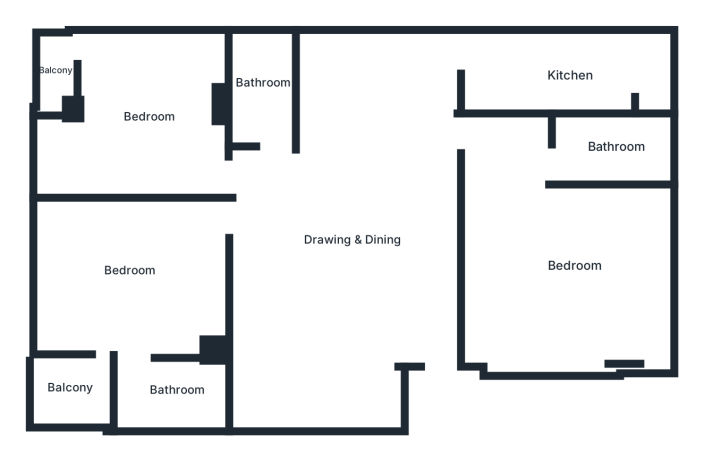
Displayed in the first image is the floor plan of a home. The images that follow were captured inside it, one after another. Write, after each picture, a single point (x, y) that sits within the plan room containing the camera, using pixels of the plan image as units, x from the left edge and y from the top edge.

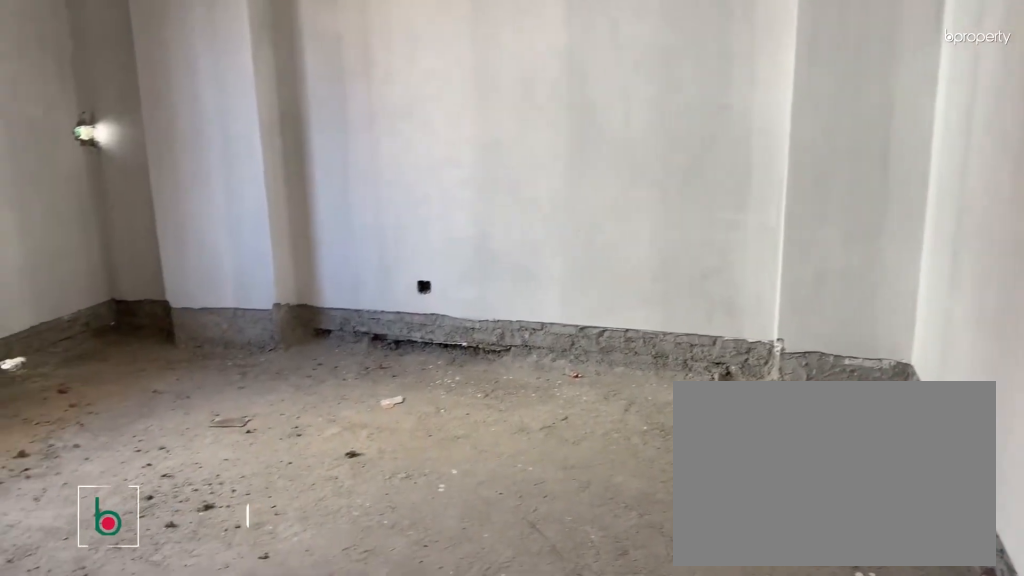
(574, 264)
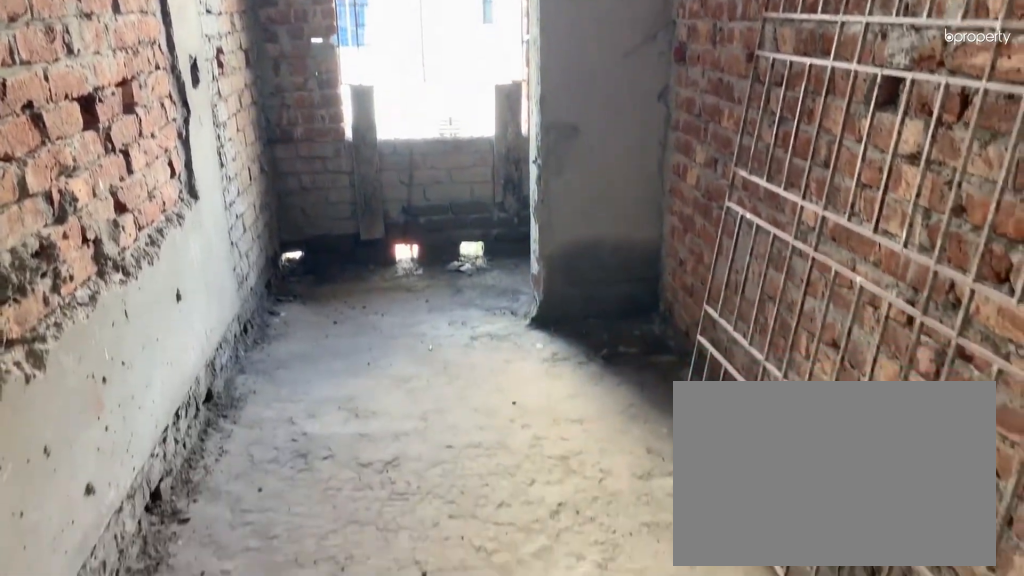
(564, 76)
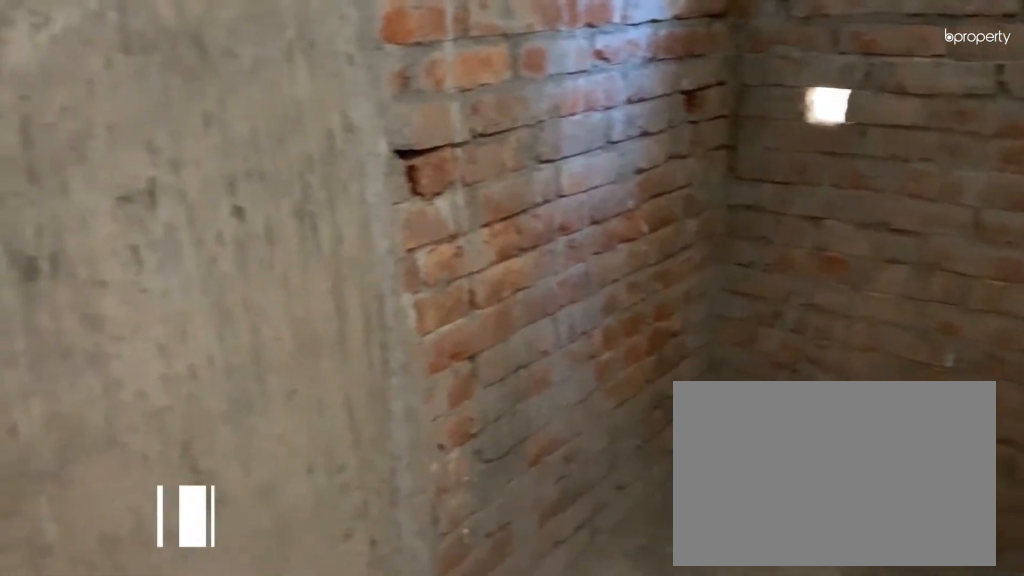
(261, 76)
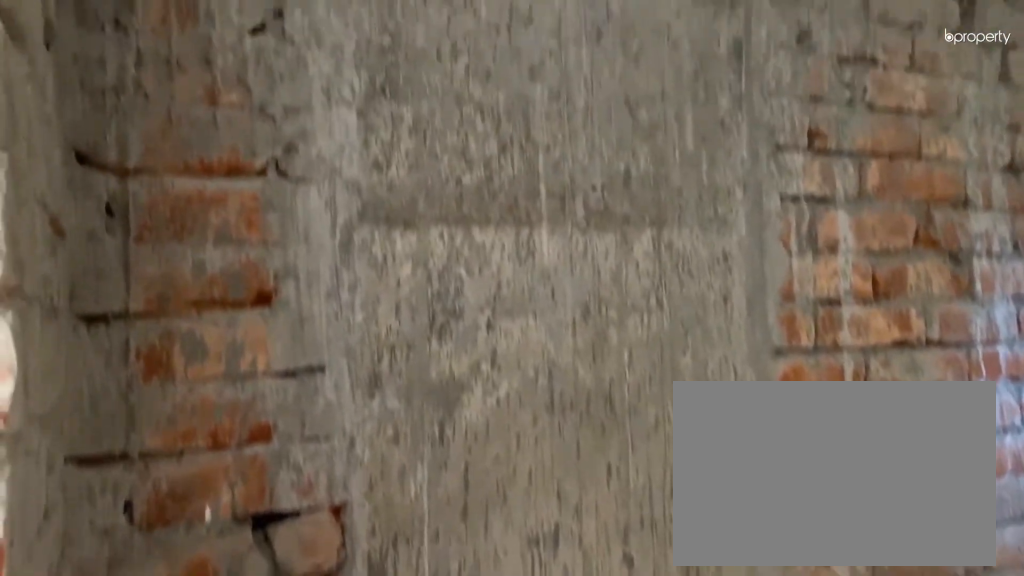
(261, 76)
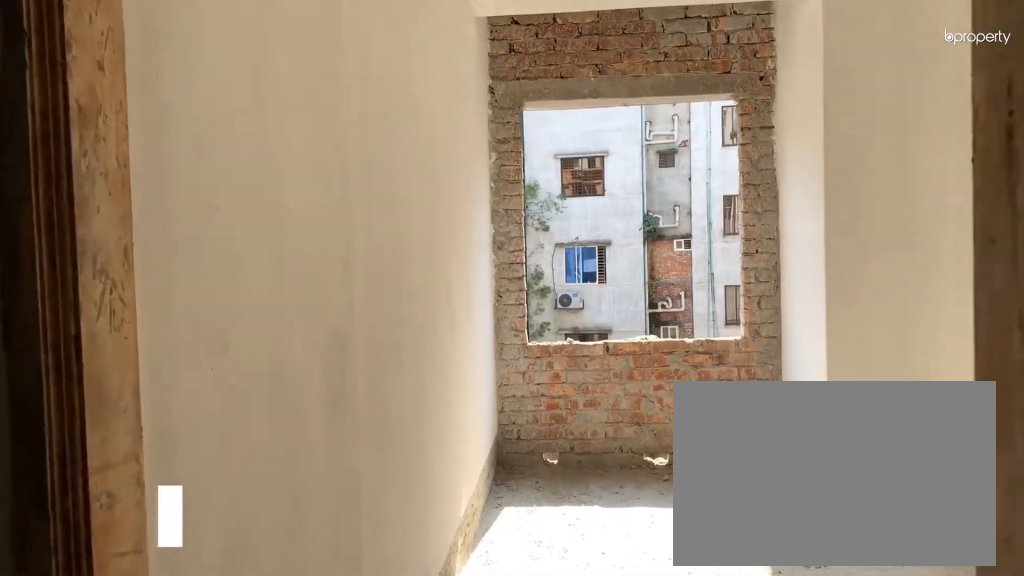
(149, 115)
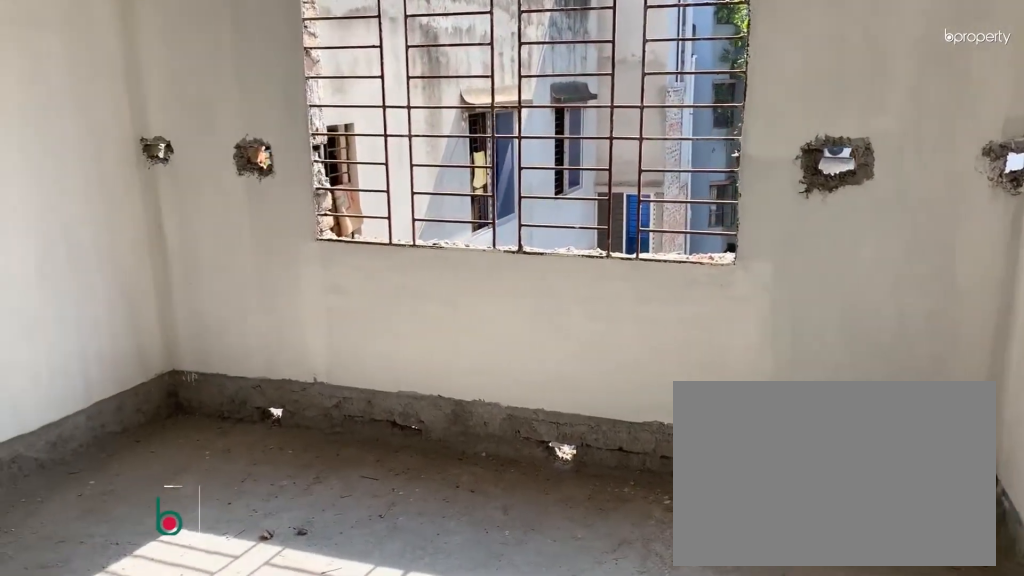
(134, 271)
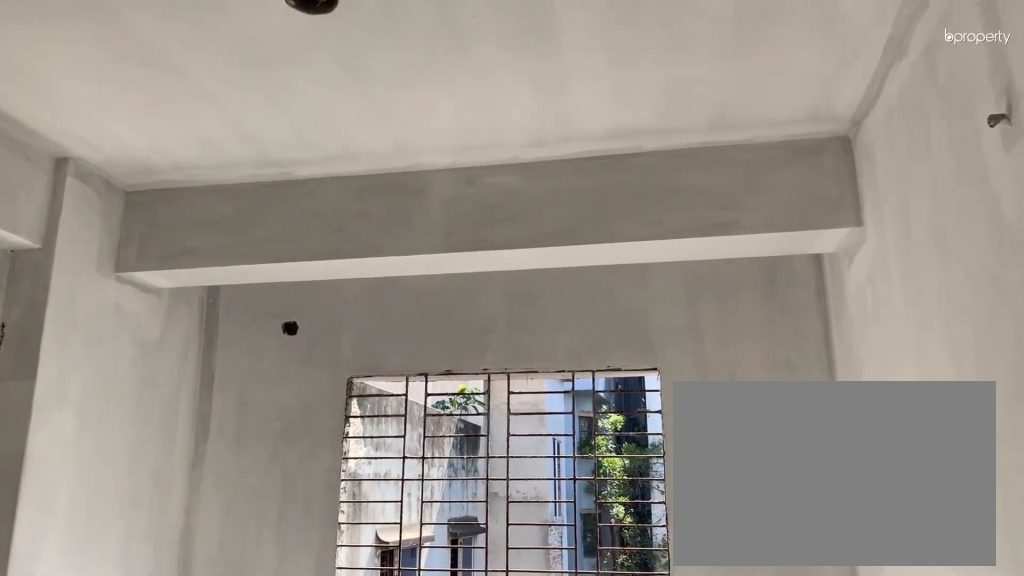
(134, 271)
